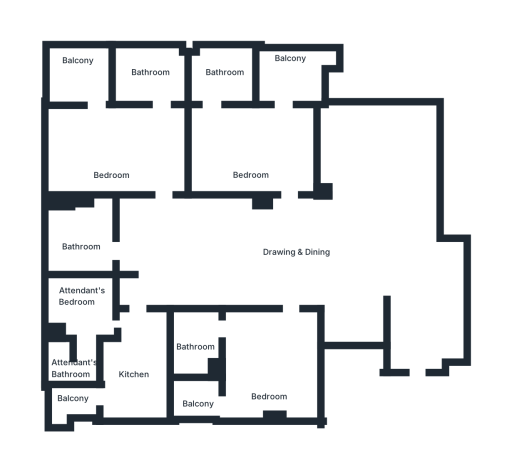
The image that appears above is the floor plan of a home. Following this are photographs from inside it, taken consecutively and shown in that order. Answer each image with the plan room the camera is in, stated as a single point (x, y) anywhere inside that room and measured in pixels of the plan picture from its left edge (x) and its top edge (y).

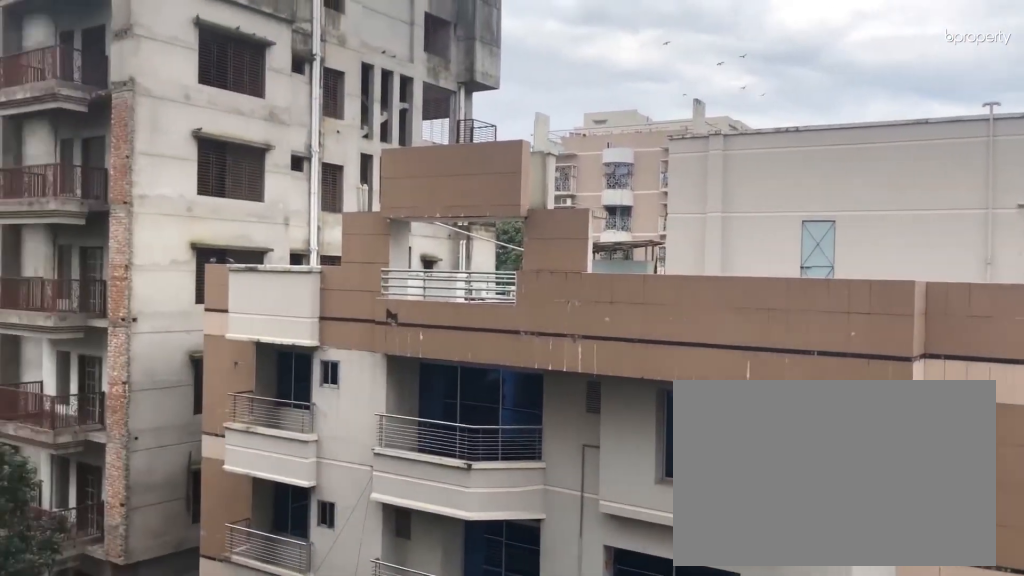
(78, 73)
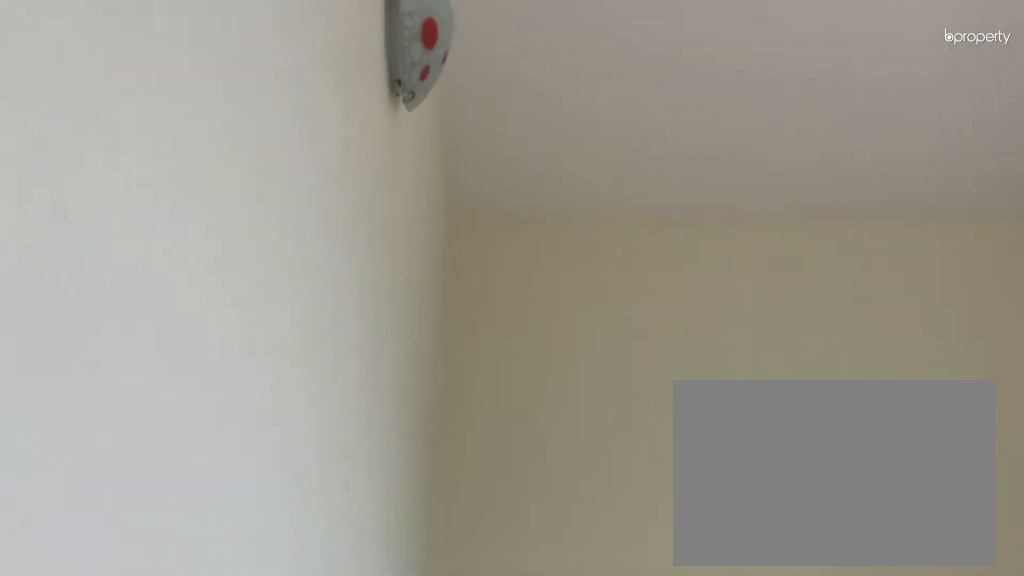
(254, 158)
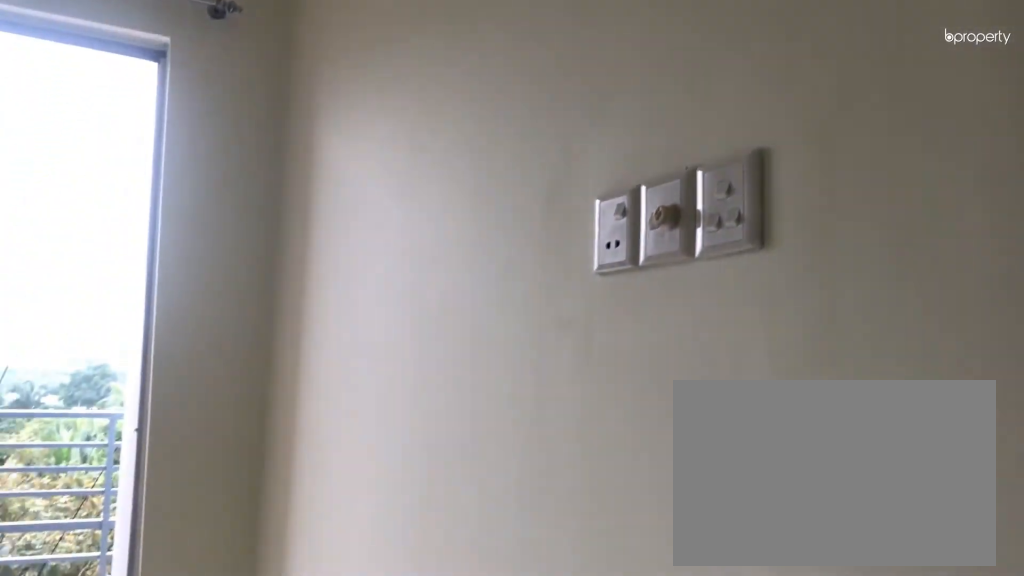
(254, 158)
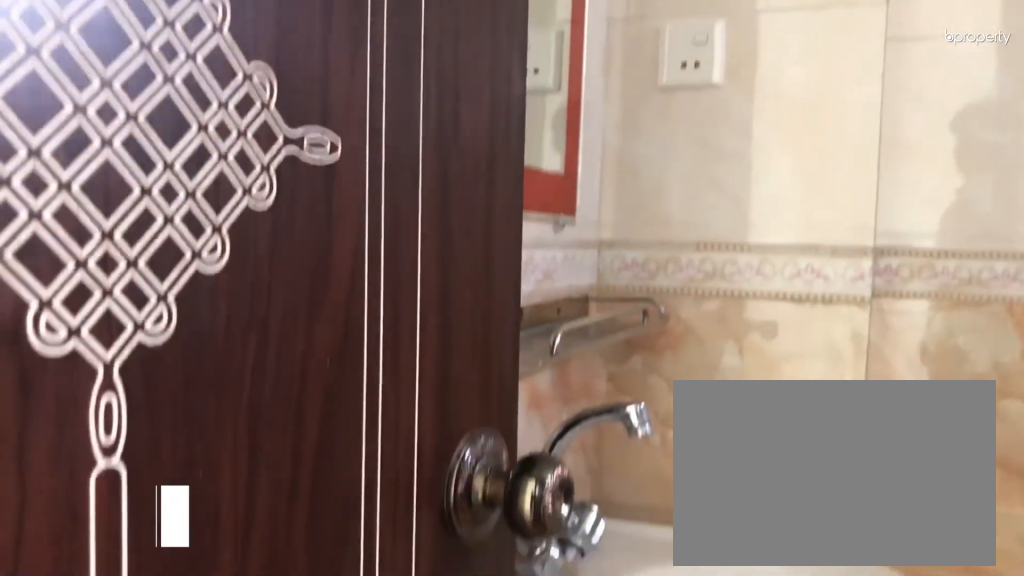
(224, 69)
